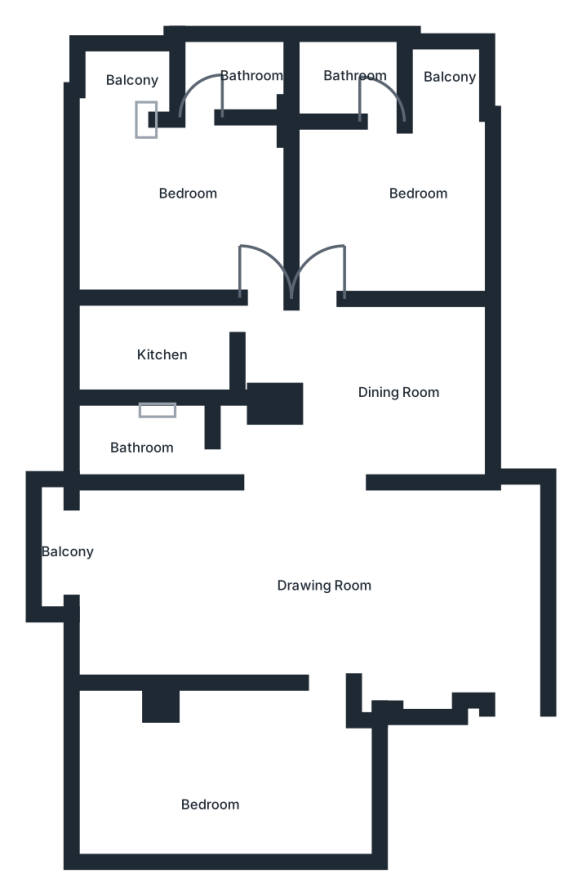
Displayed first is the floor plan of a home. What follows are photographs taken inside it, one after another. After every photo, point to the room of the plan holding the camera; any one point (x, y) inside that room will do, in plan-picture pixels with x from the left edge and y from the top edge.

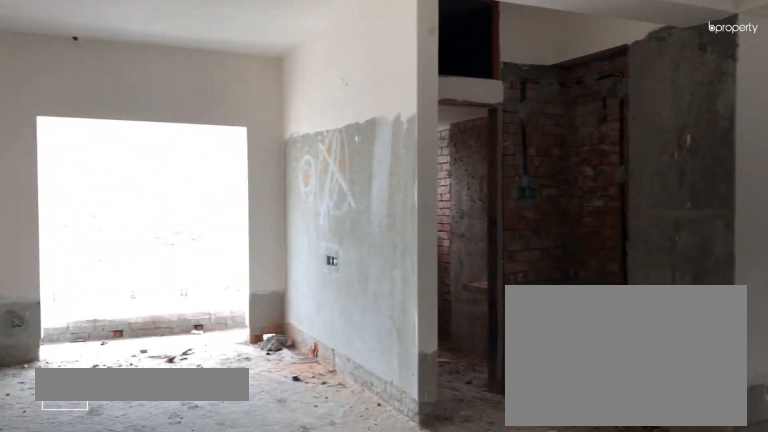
(299, 582)
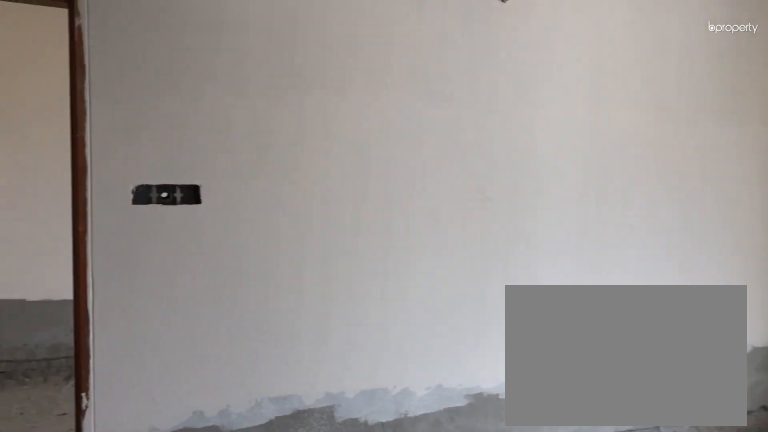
(257, 576)
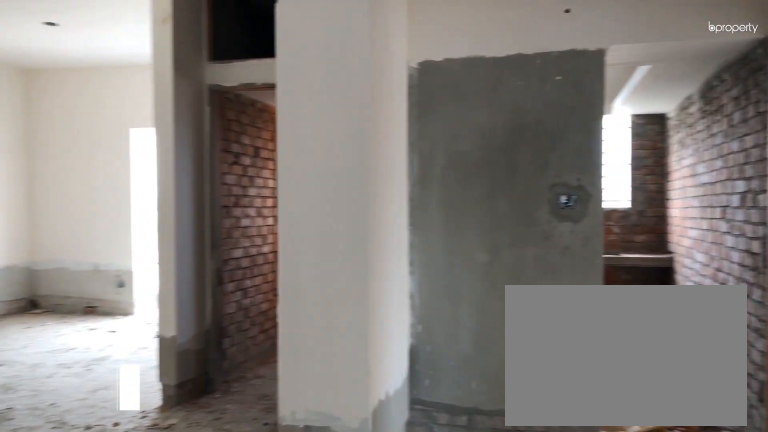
(387, 388)
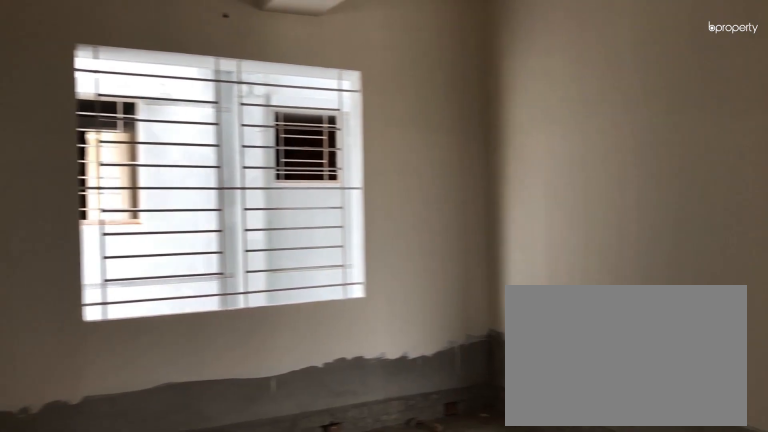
(387, 388)
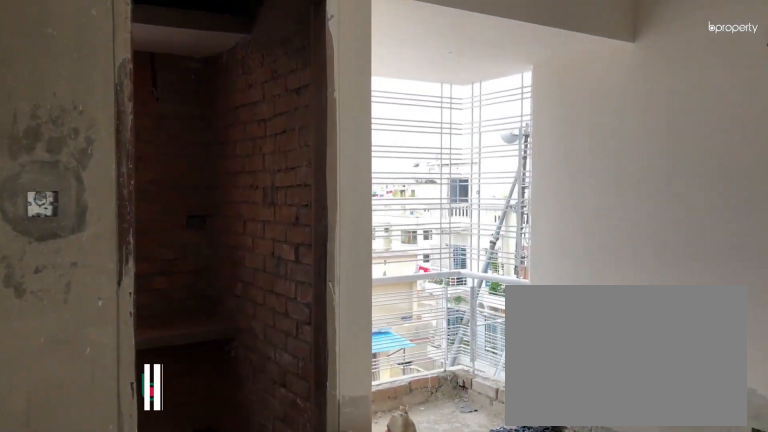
(378, 186)
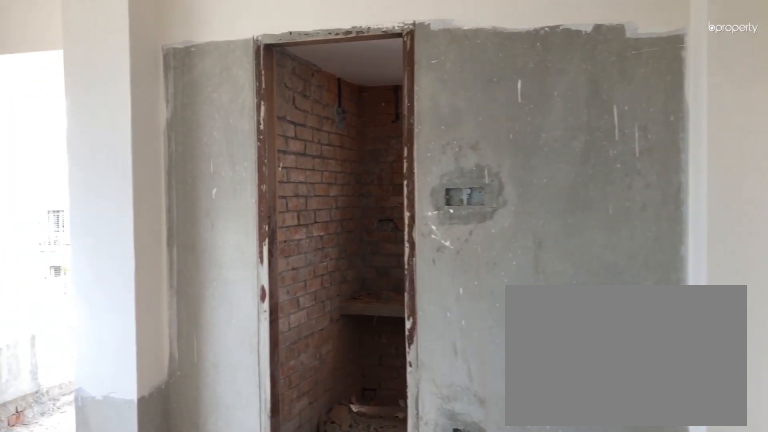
(189, 192)
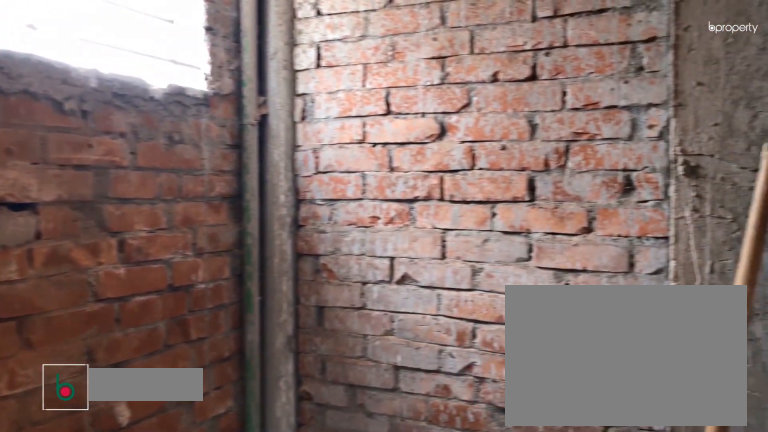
(217, 74)
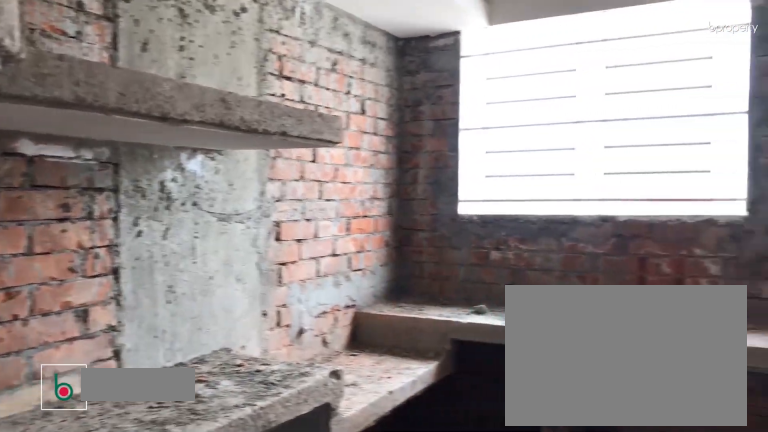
(162, 344)
